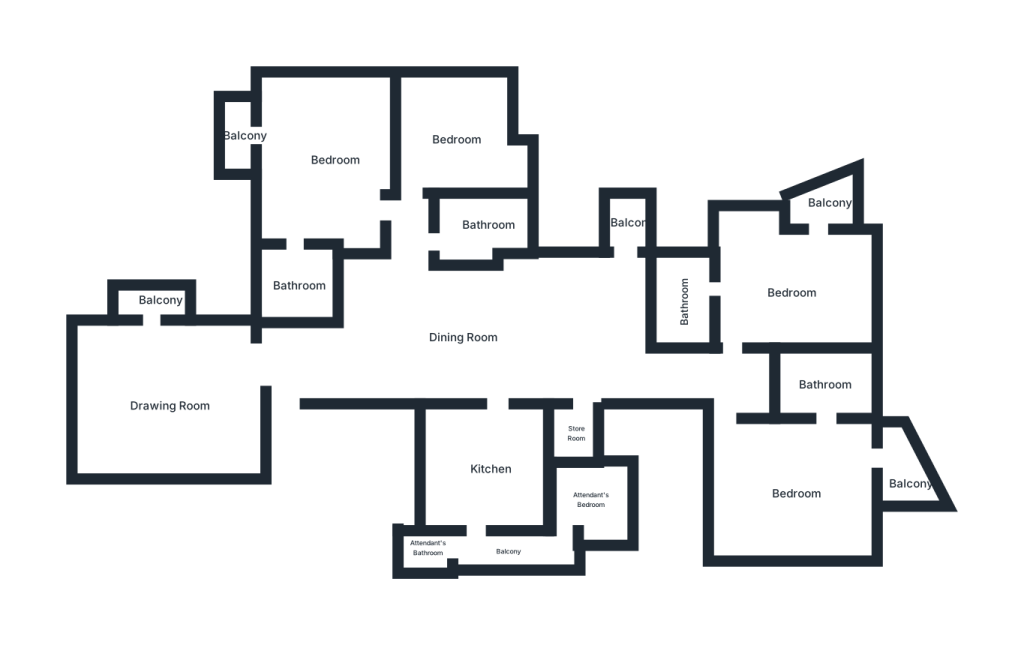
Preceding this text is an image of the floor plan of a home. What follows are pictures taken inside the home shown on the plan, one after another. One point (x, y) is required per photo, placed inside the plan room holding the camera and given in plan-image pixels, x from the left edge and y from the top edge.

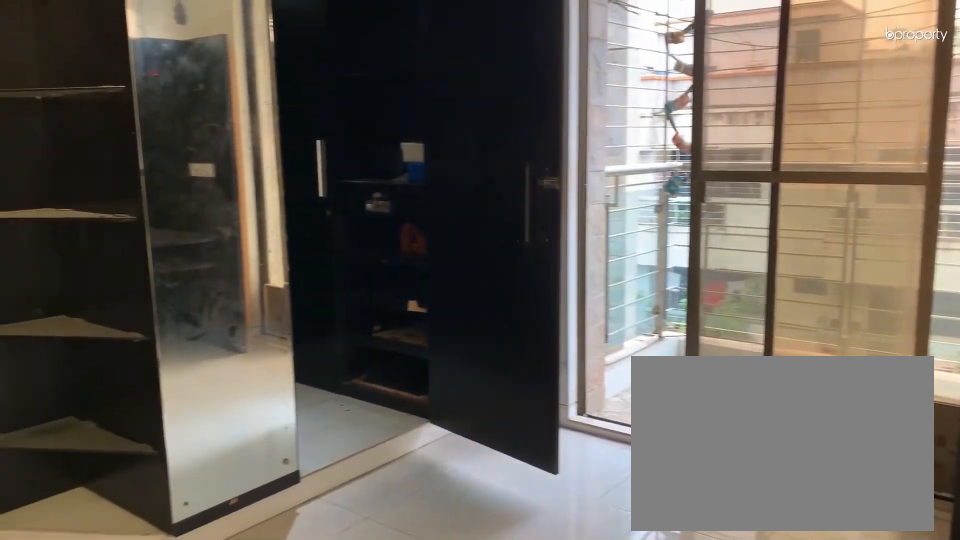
(336, 160)
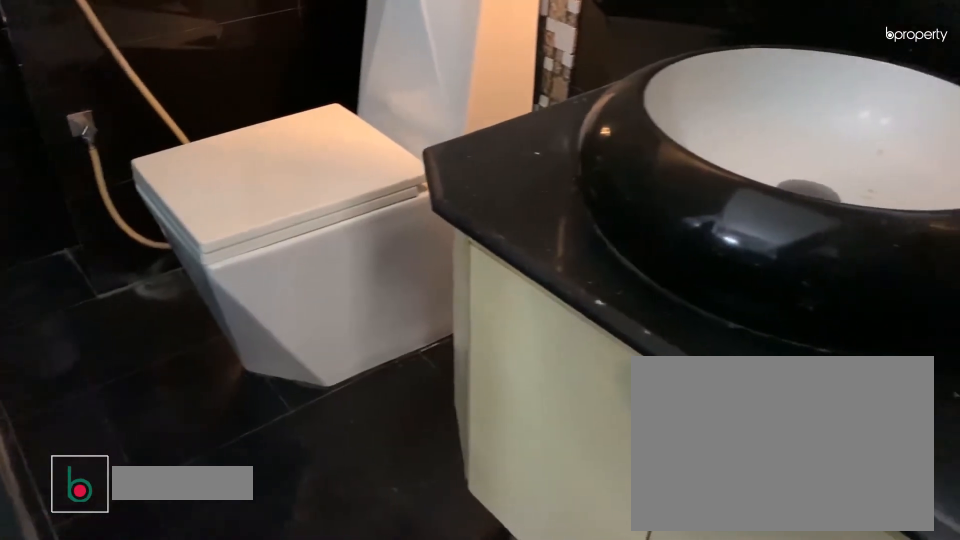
(298, 284)
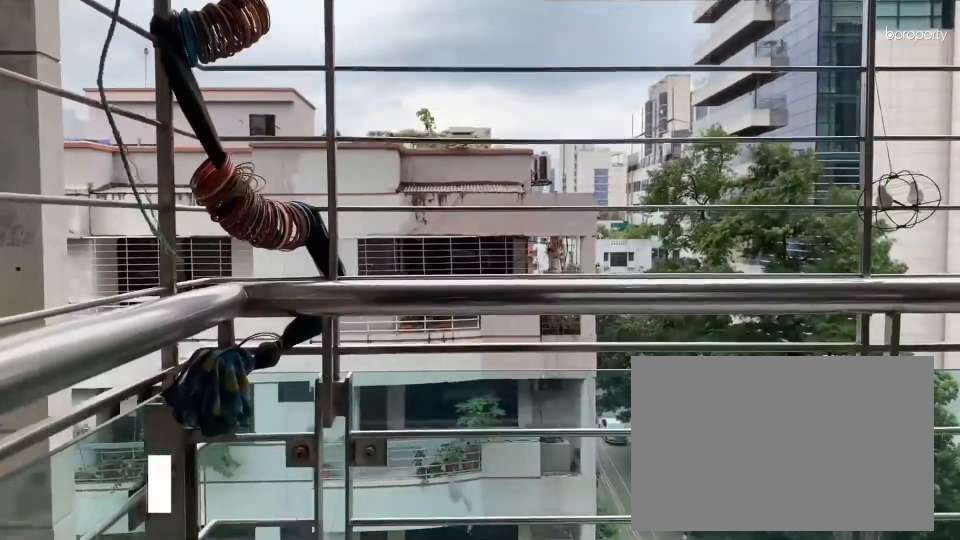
(244, 140)
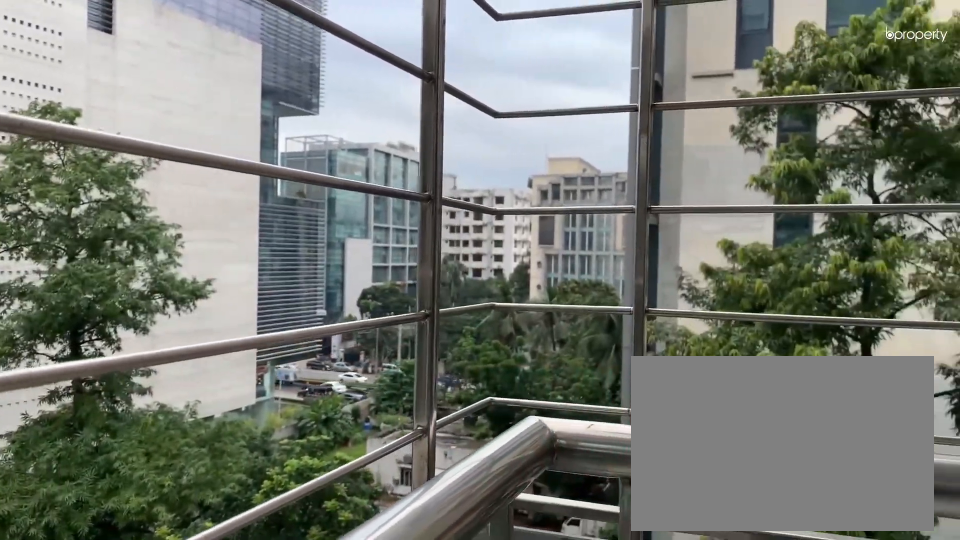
(244, 140)
